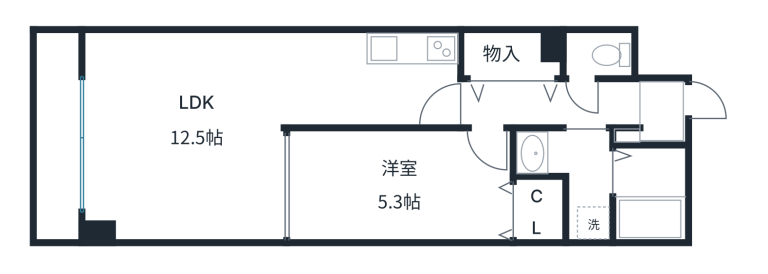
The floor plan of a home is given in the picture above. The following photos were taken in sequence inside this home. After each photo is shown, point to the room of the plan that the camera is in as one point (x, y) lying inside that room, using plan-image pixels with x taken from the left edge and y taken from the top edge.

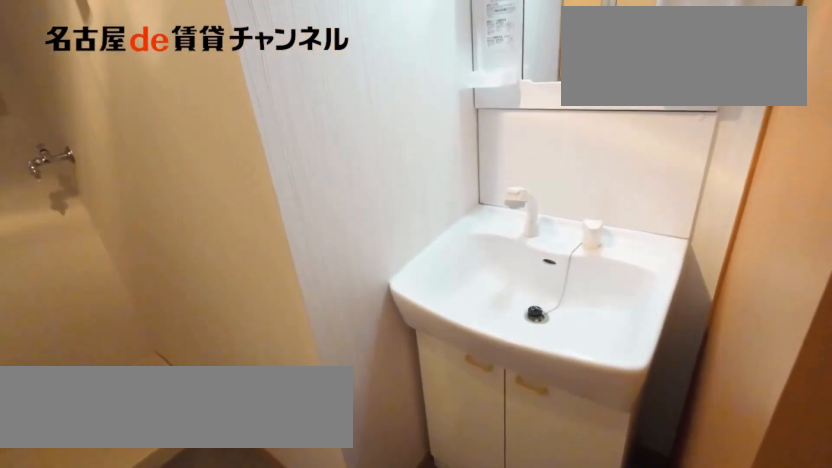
(572, 176)
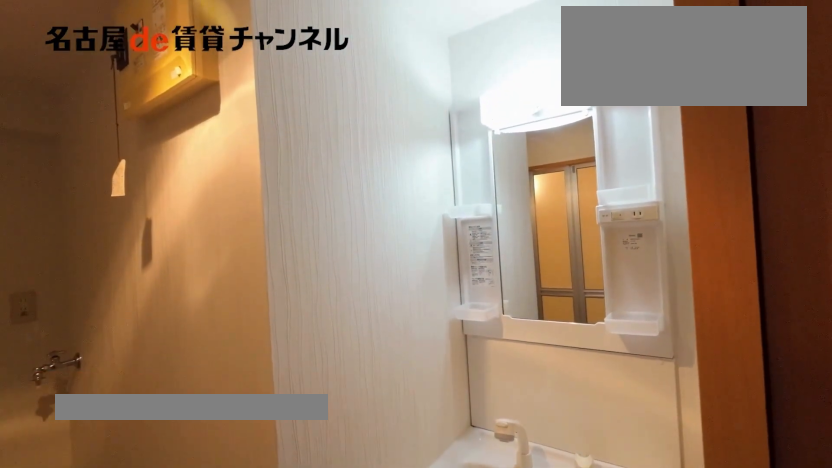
(572, 176)
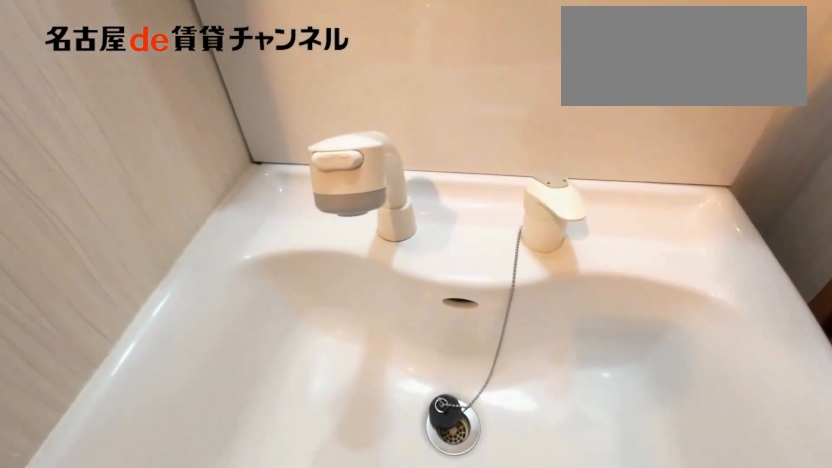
(572, 176)
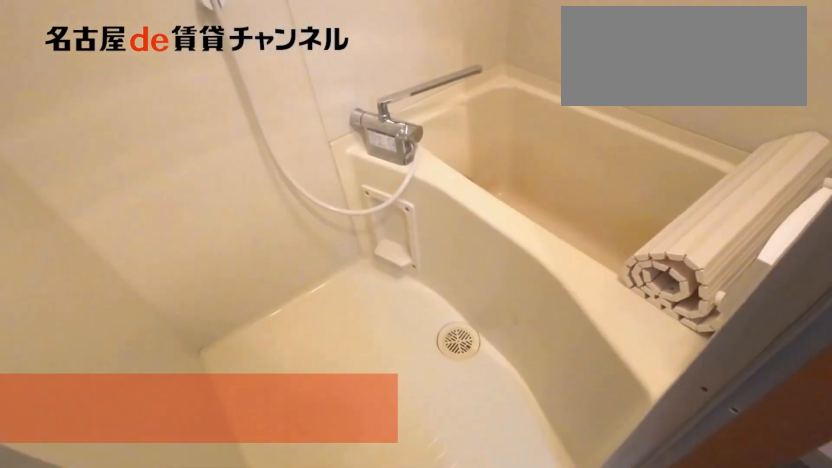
(649, 194)
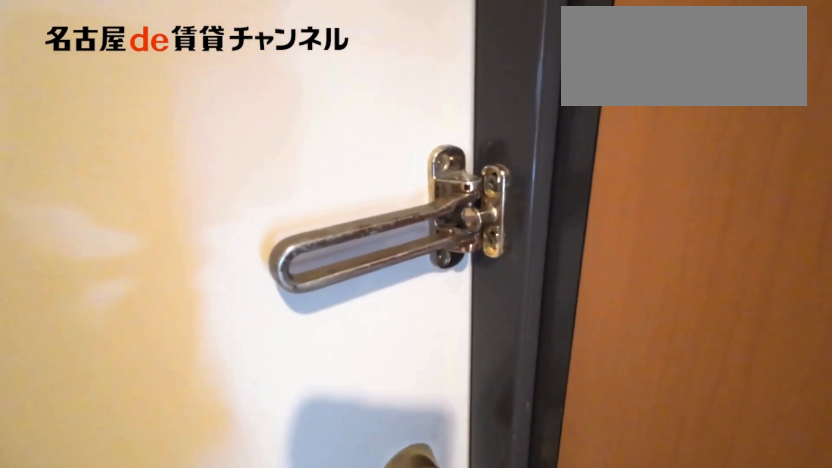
(662, 111)
